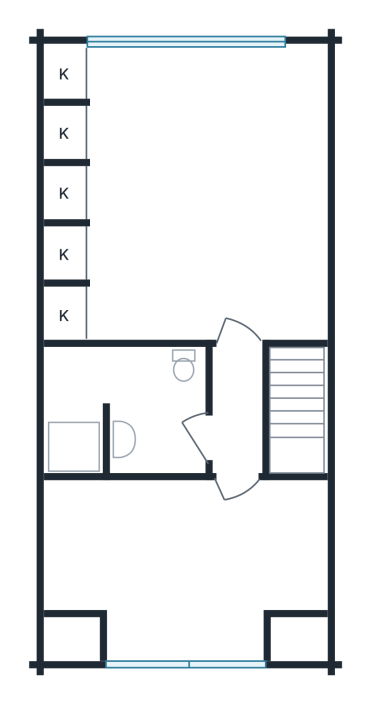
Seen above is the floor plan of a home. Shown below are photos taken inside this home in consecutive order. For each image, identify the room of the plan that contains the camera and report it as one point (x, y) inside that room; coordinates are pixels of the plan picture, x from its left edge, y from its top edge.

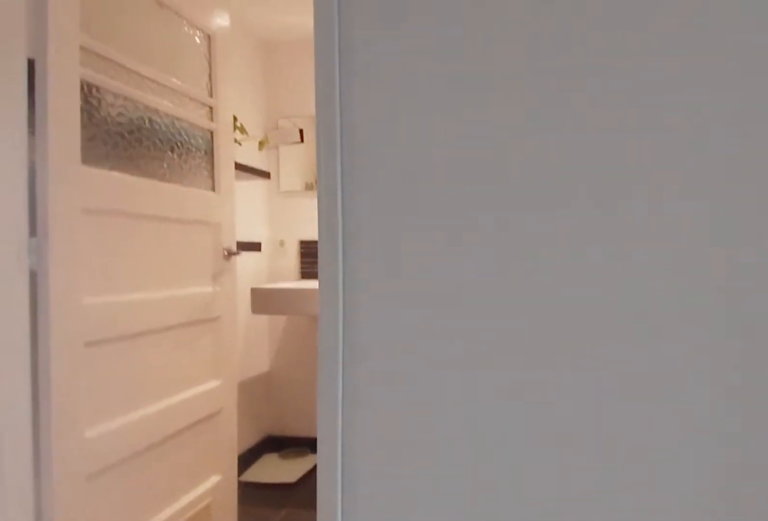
(245, 413)
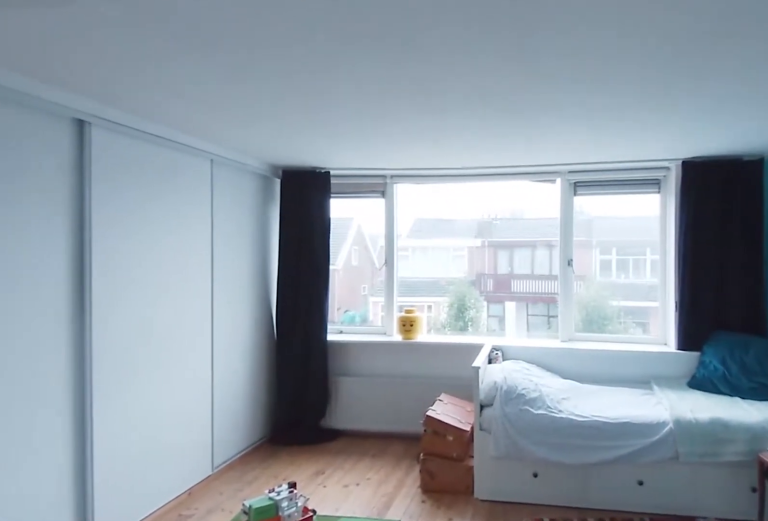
(191, 126)
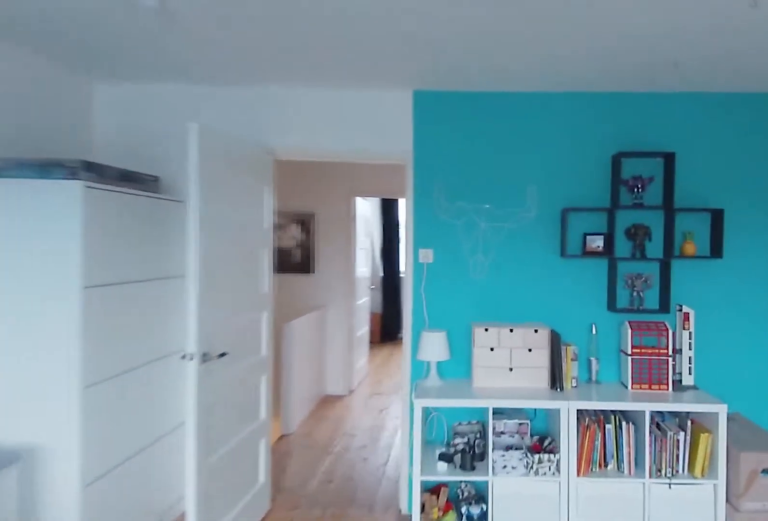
(191, 126)
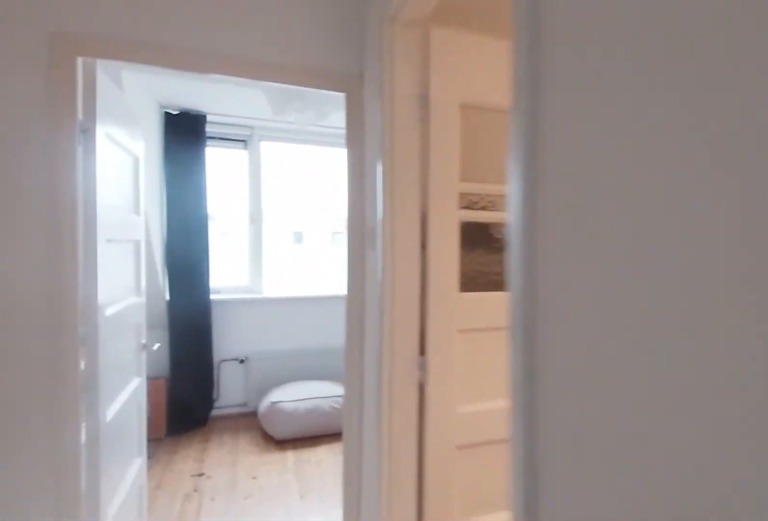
(245, 413)
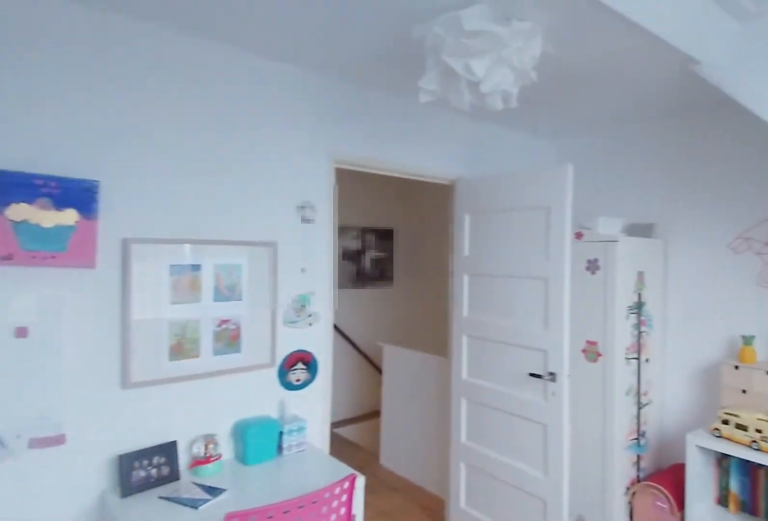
(186, 561)
